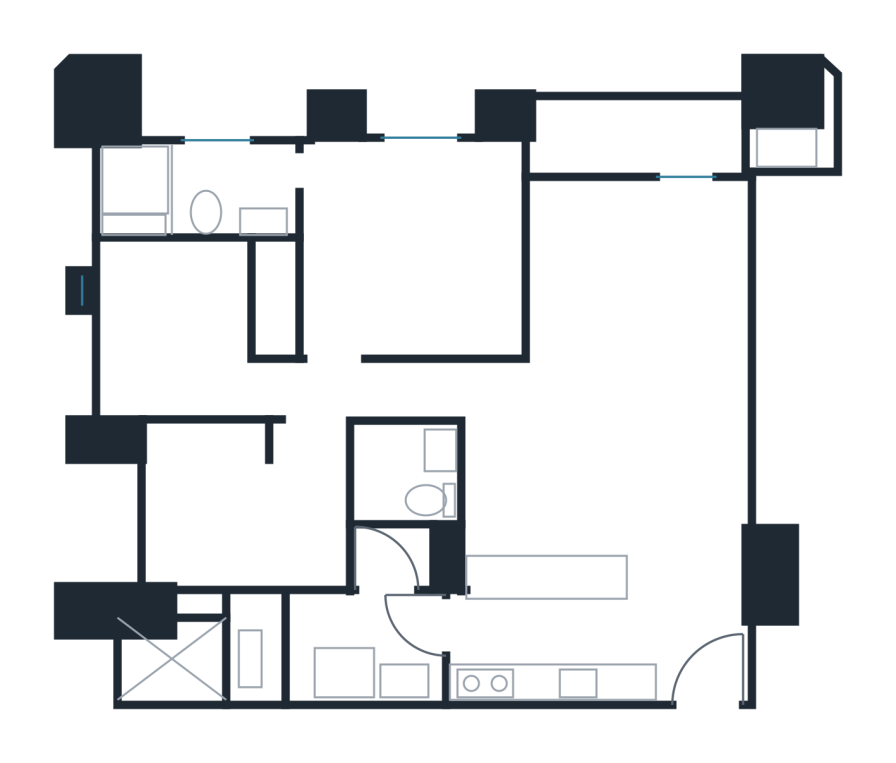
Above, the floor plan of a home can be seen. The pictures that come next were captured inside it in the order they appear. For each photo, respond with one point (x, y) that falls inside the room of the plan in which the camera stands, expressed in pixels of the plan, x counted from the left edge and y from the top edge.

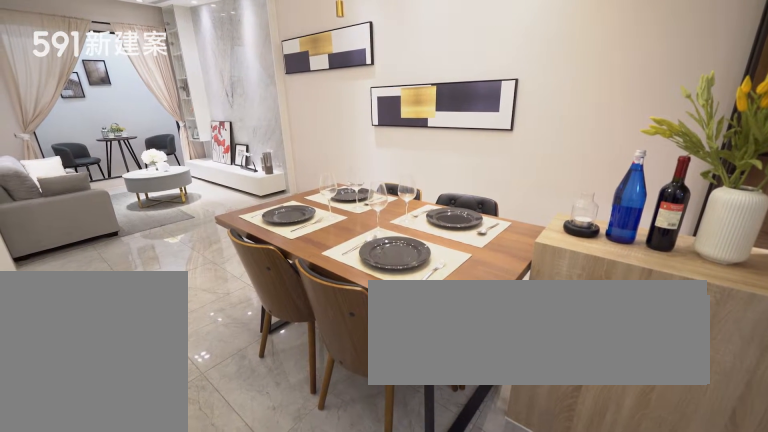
(563, 482)
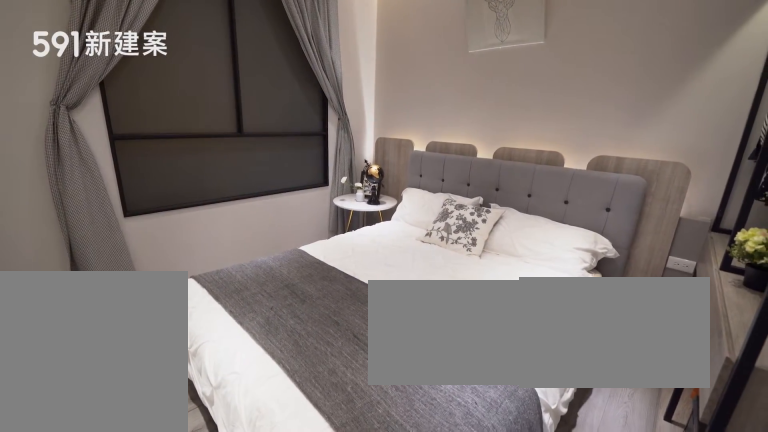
(415, 247)
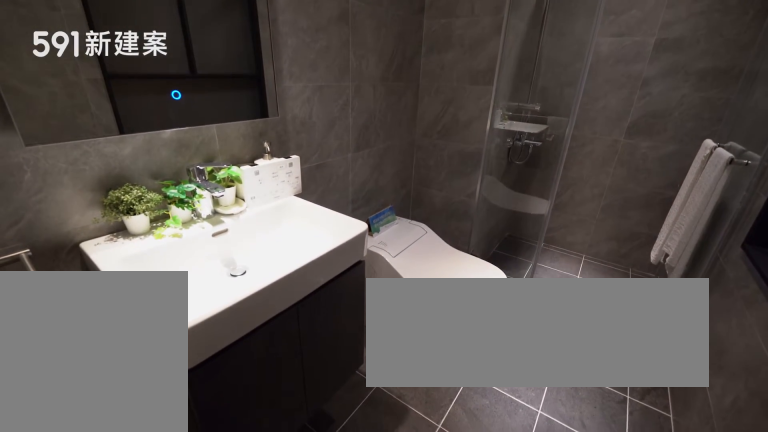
(197, 193)
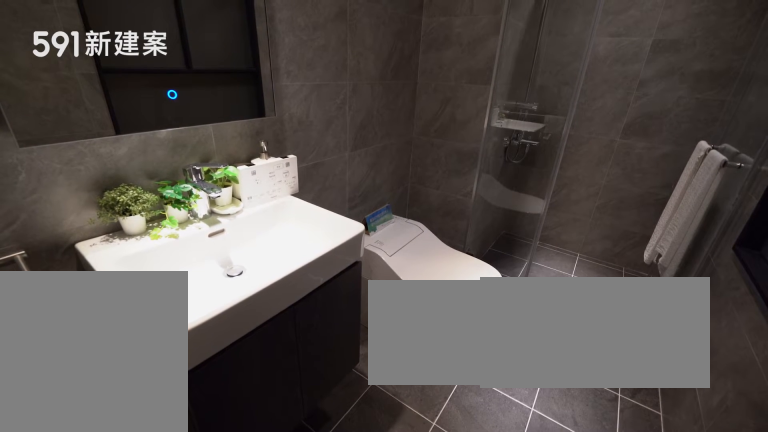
(197, 193)
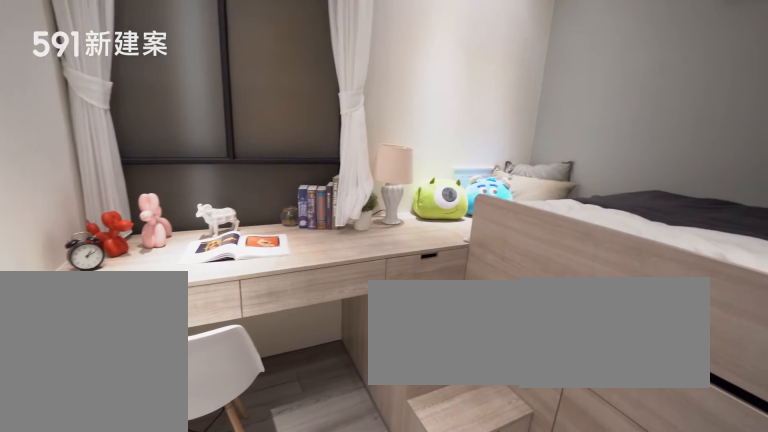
(197, 328)
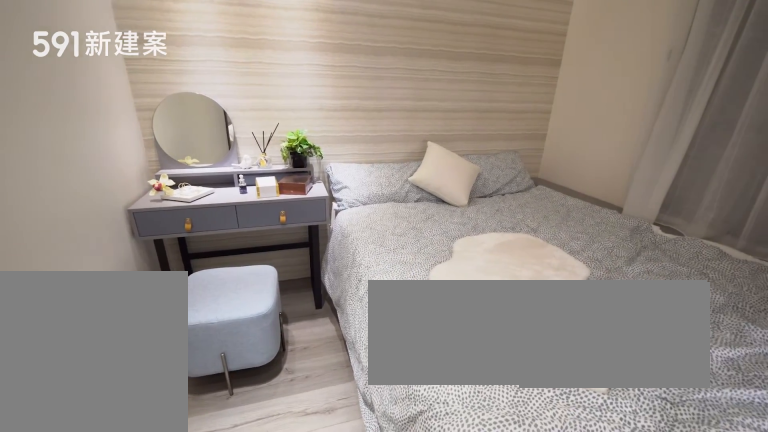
(244, 505)
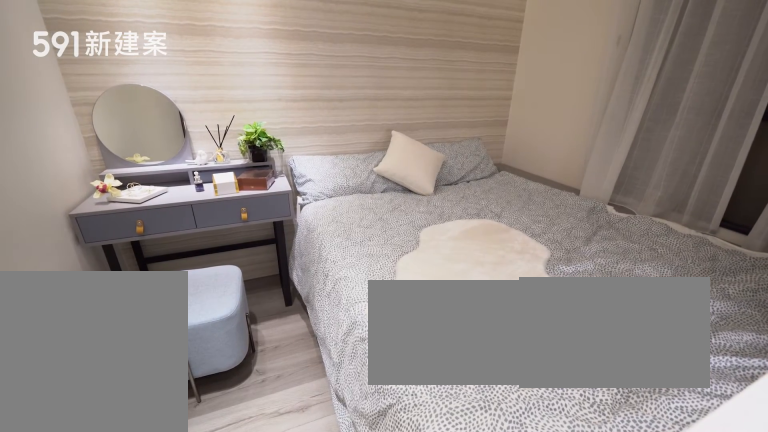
(244, 505)
